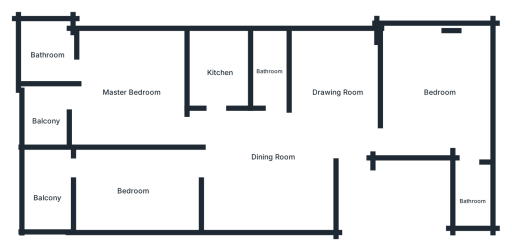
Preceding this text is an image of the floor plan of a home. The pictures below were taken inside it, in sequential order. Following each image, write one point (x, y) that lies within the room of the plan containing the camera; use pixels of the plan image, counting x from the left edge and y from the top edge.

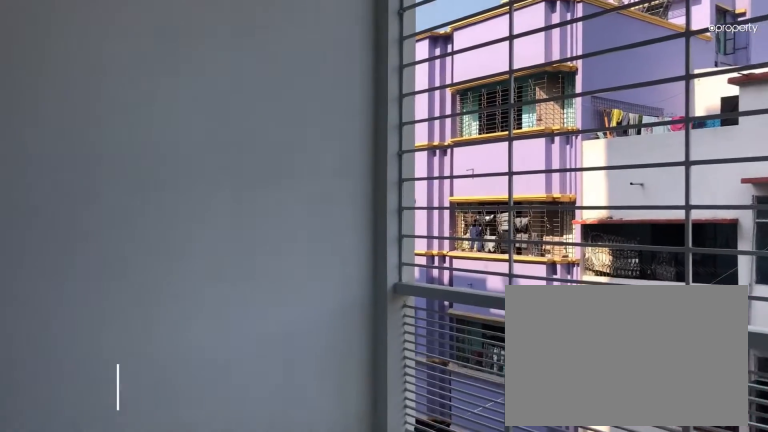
(51, 192)
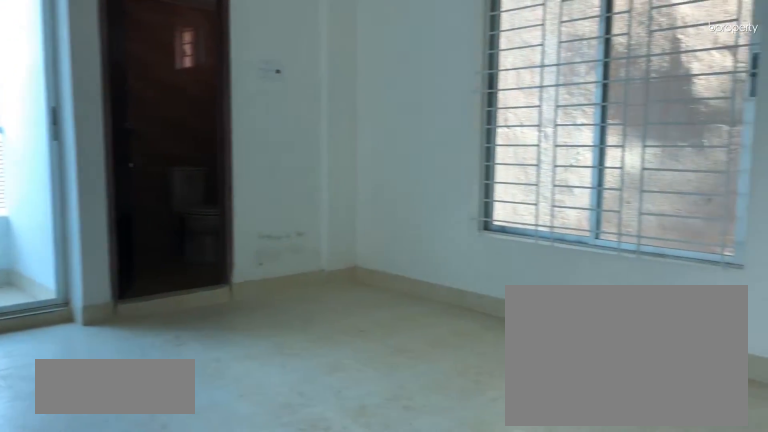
(126, 94)
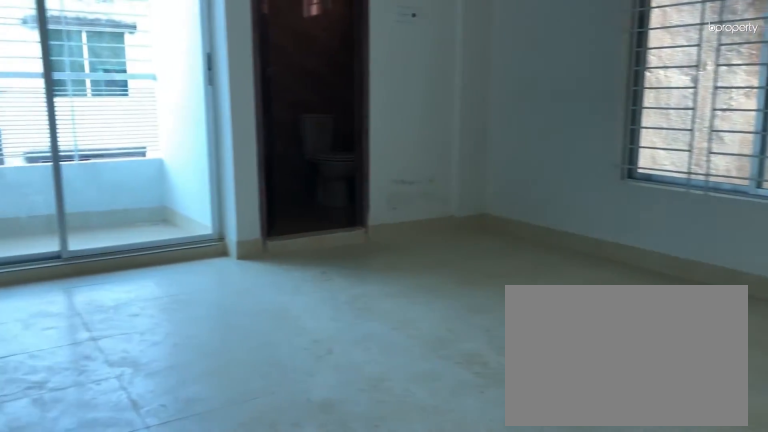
(126, 94)
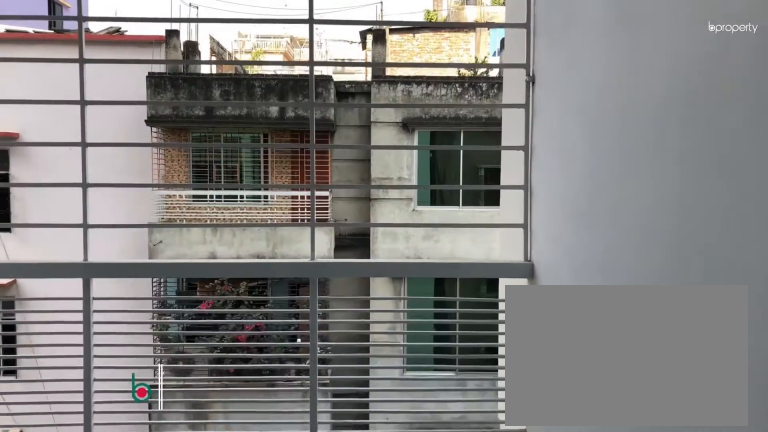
(48, 121)
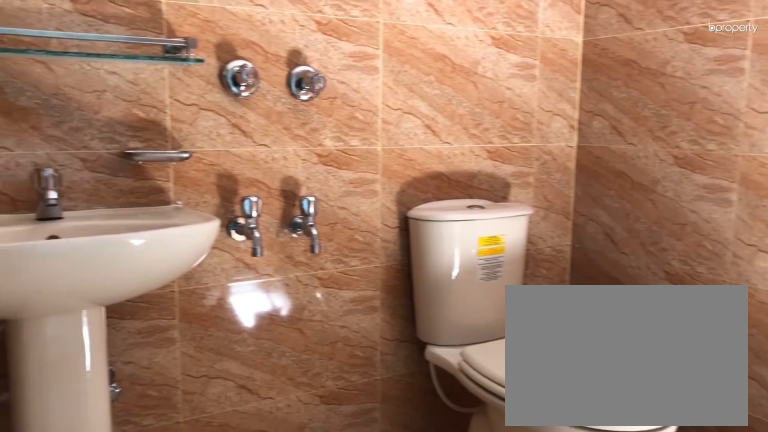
(47, 60)
